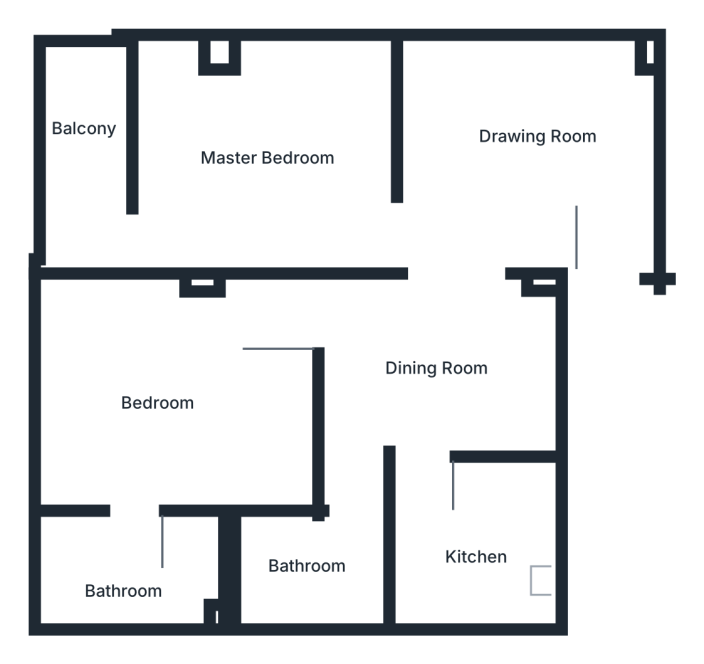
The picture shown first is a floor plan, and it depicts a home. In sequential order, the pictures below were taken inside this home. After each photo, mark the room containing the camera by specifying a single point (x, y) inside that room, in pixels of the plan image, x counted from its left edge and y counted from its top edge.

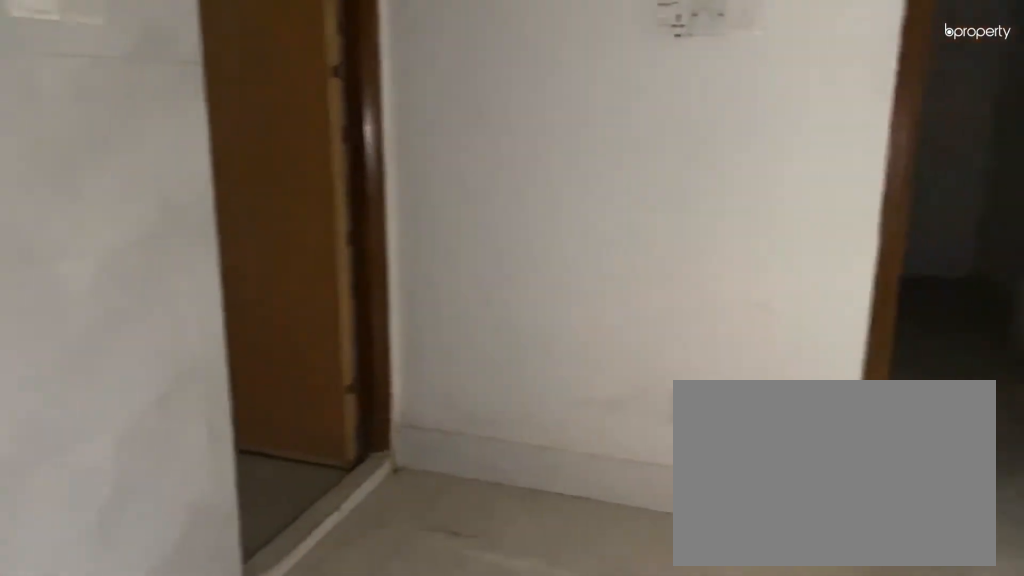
(428, 359)
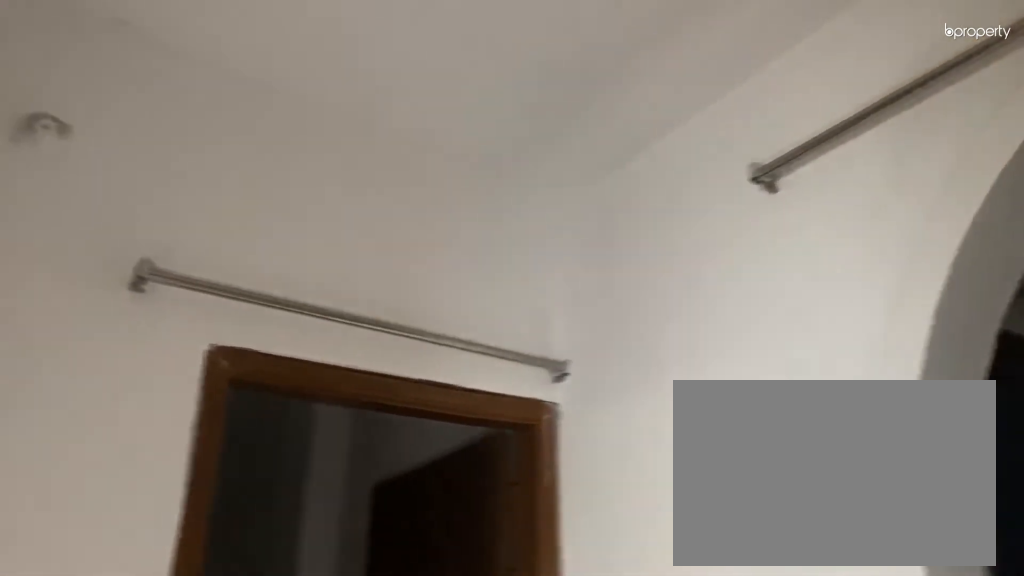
(428, 359)
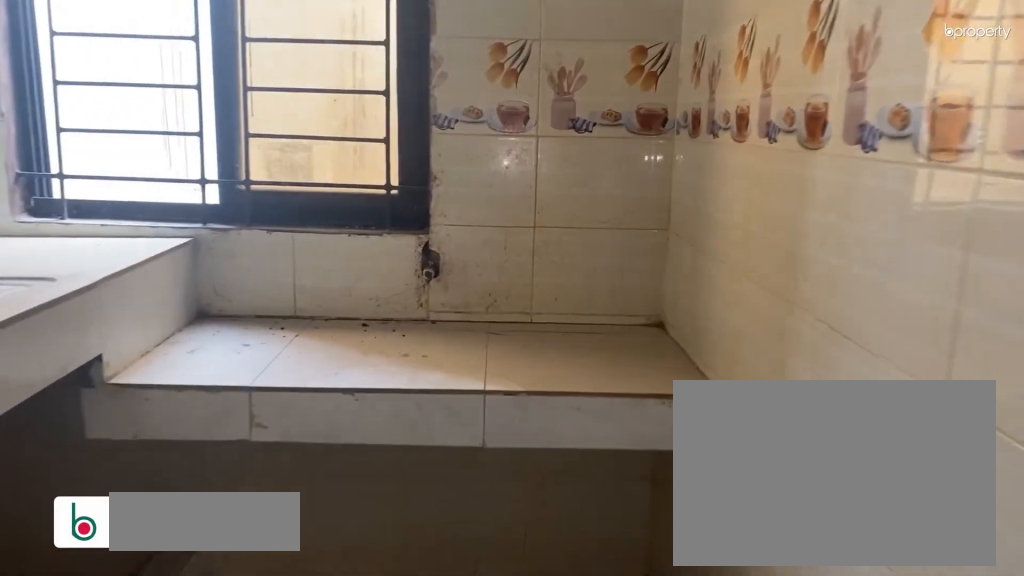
(476, 532)
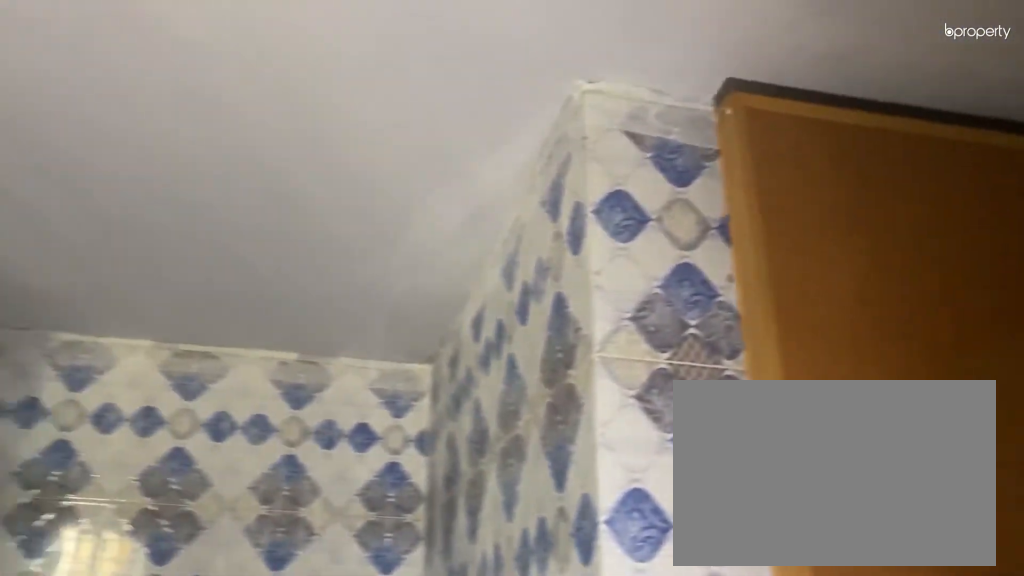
(304, 568)
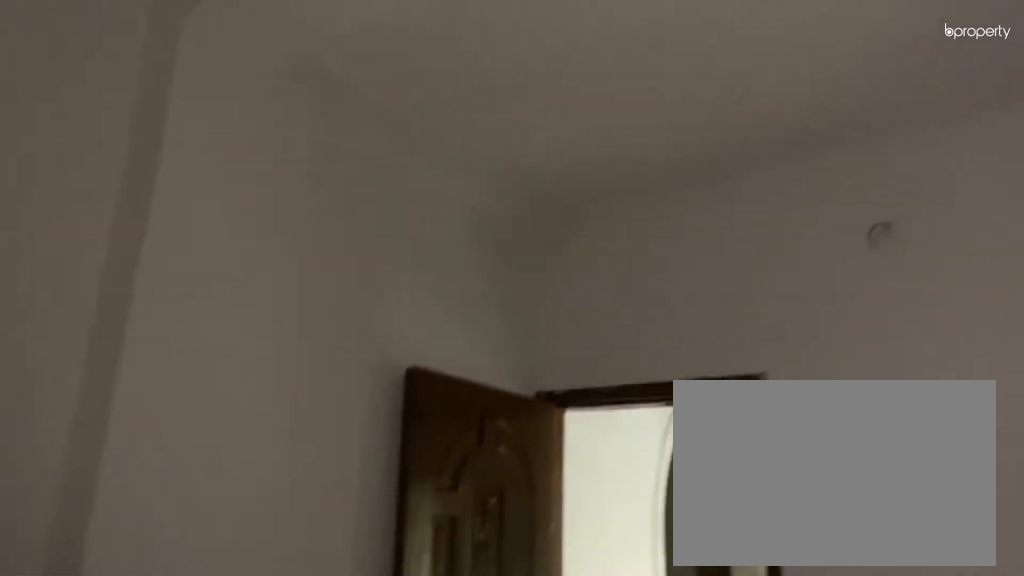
(189, 414)
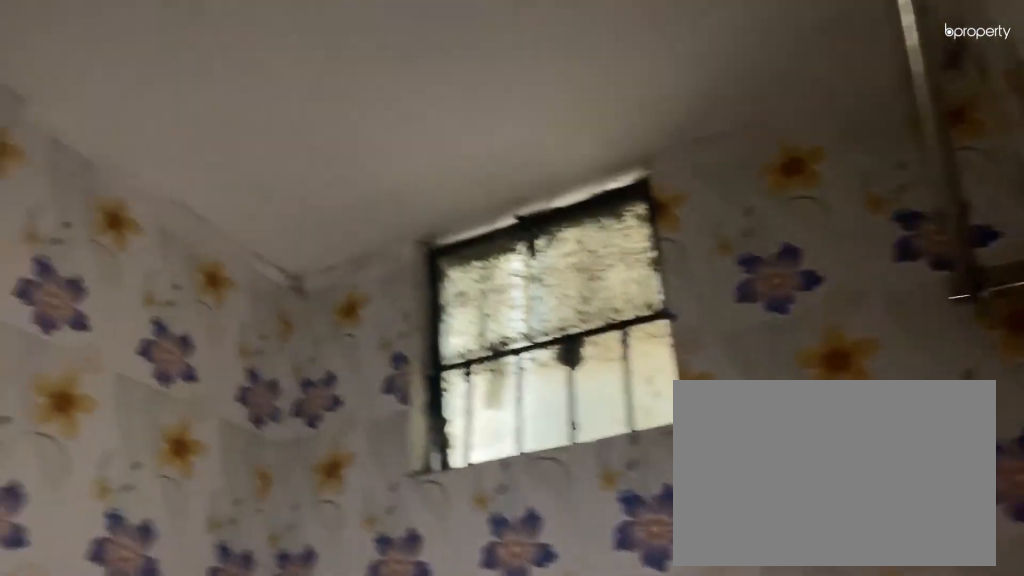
(140, 561)
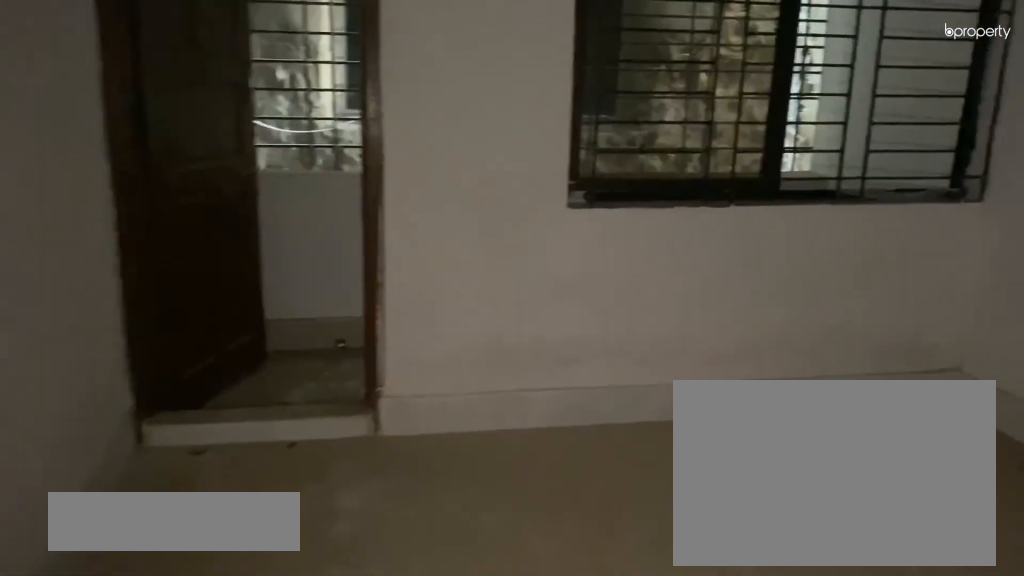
(236, 148)
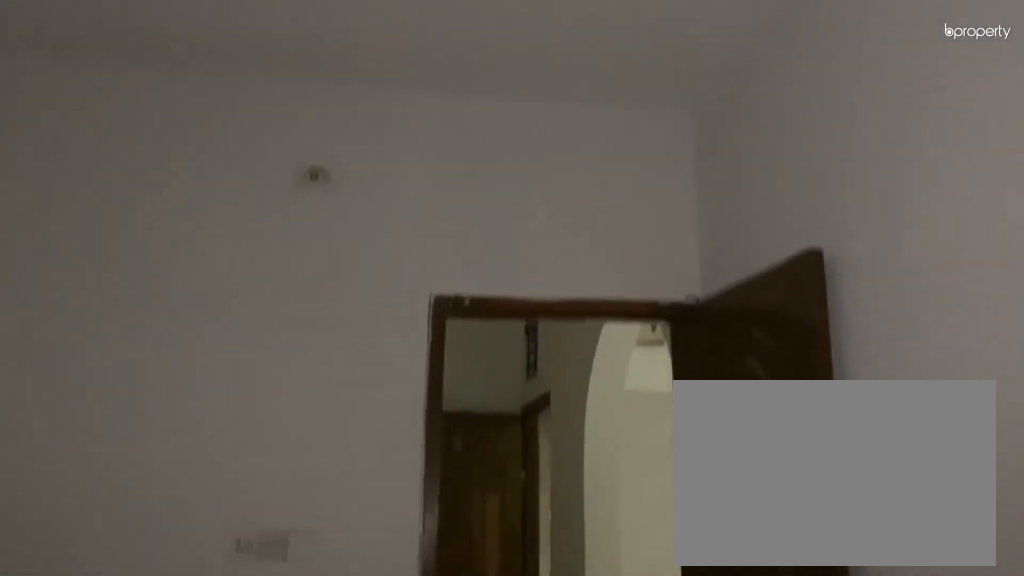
(236, 148)
